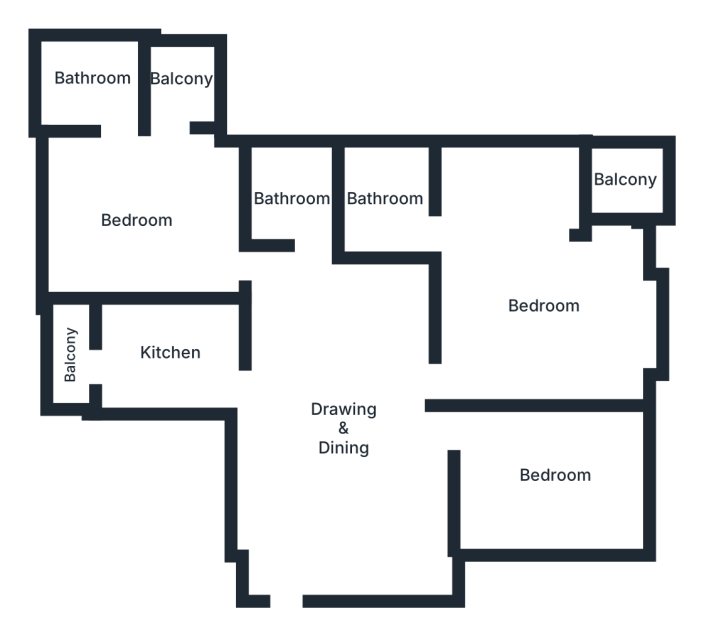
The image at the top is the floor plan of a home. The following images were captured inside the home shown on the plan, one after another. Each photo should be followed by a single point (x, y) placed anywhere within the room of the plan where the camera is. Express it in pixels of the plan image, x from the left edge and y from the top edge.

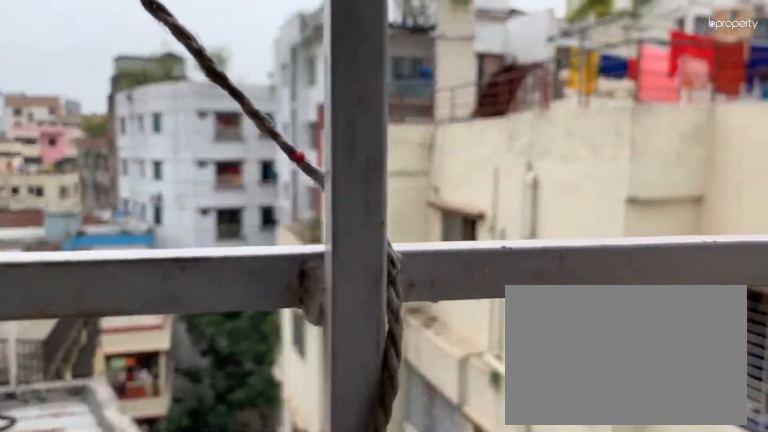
(623, 185)
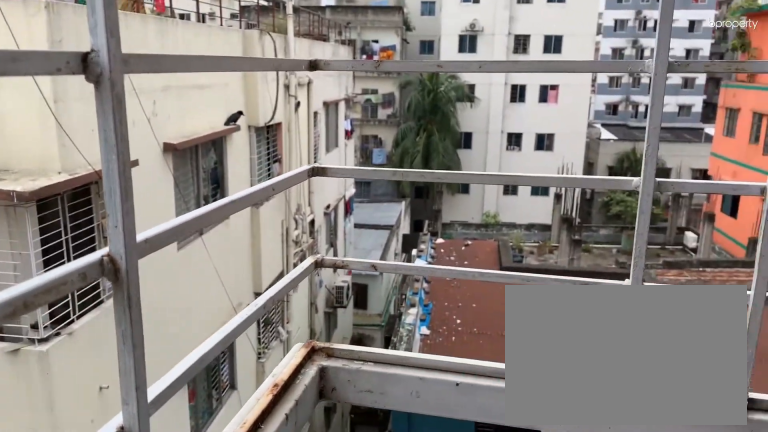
(623, 185)
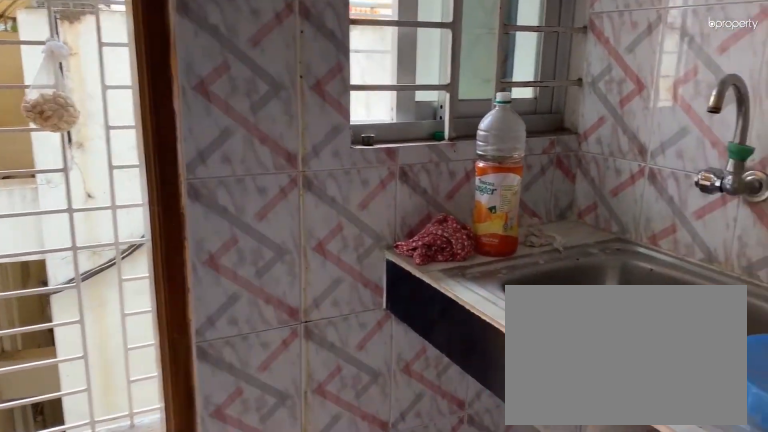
(168, 356)
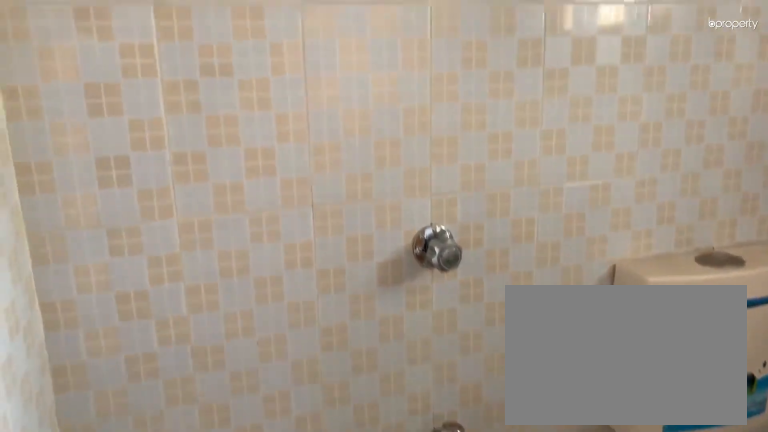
(305, 211)
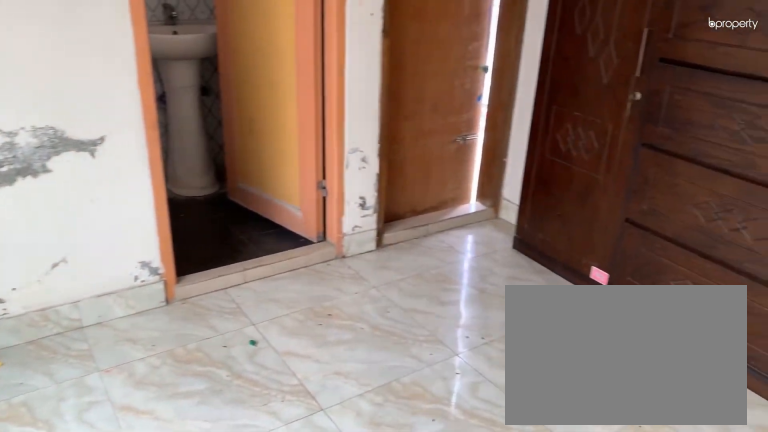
(139, 226)
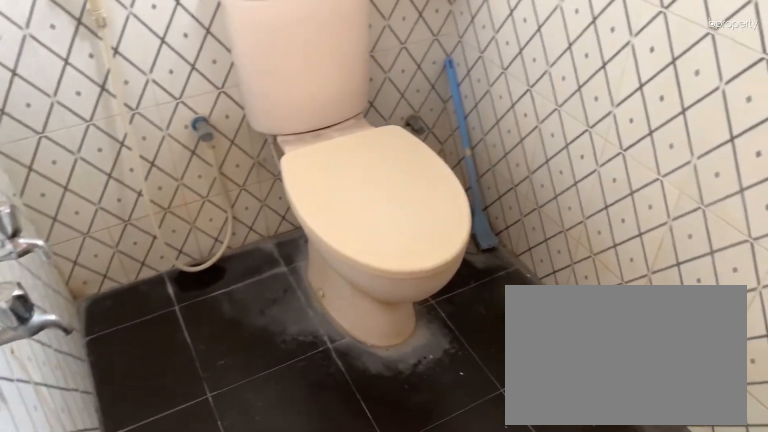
(94, 73)
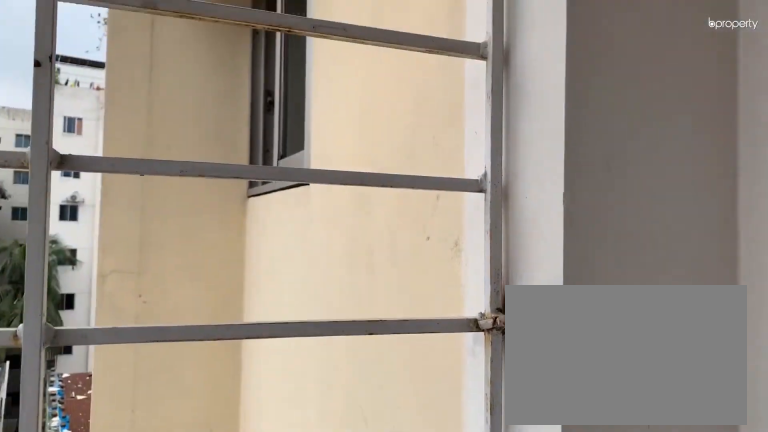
(173, 89)
